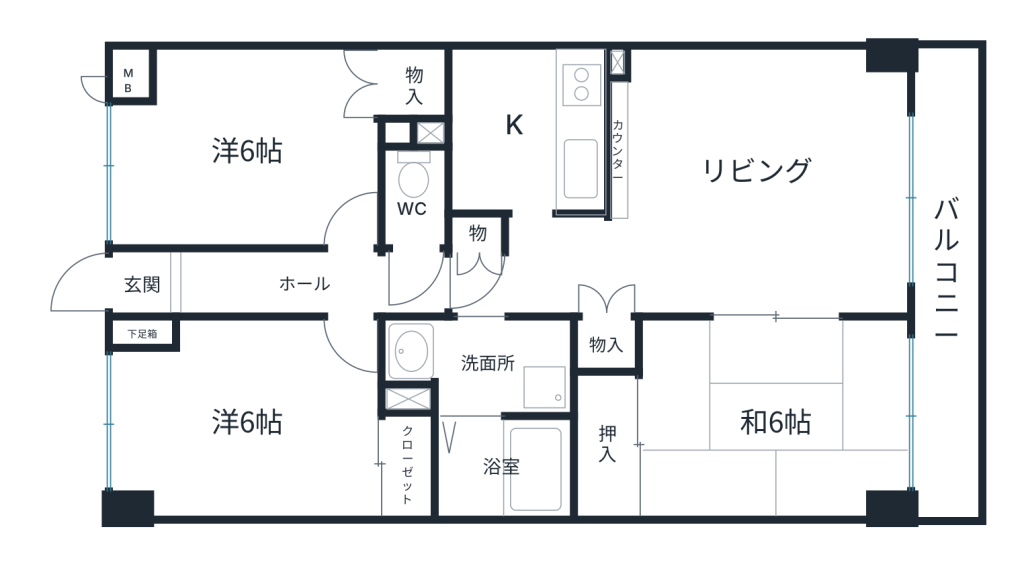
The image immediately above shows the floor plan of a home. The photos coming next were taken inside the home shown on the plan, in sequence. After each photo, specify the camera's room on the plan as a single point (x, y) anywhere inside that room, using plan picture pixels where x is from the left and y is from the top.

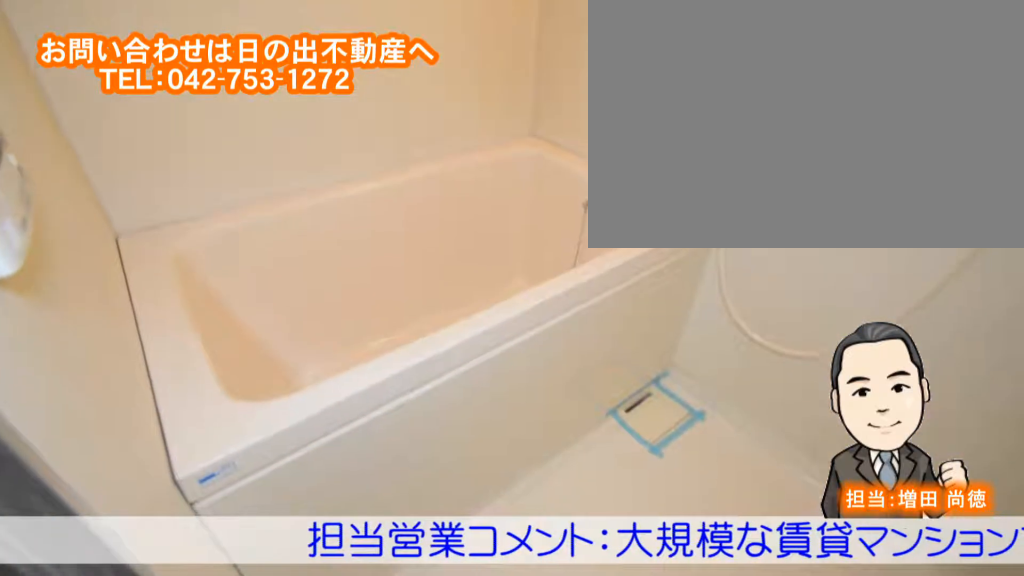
(504, 468)
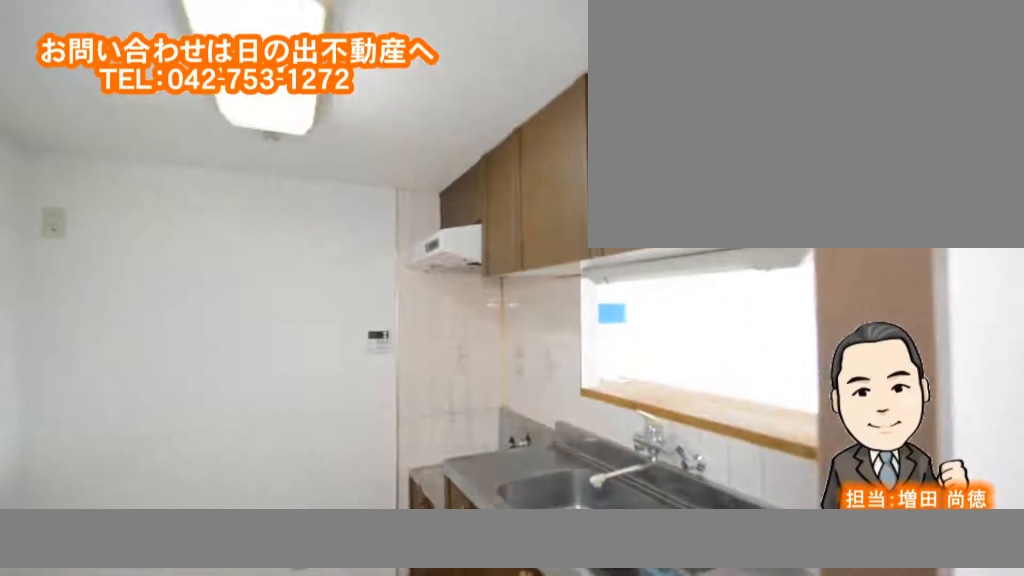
(509, 133)
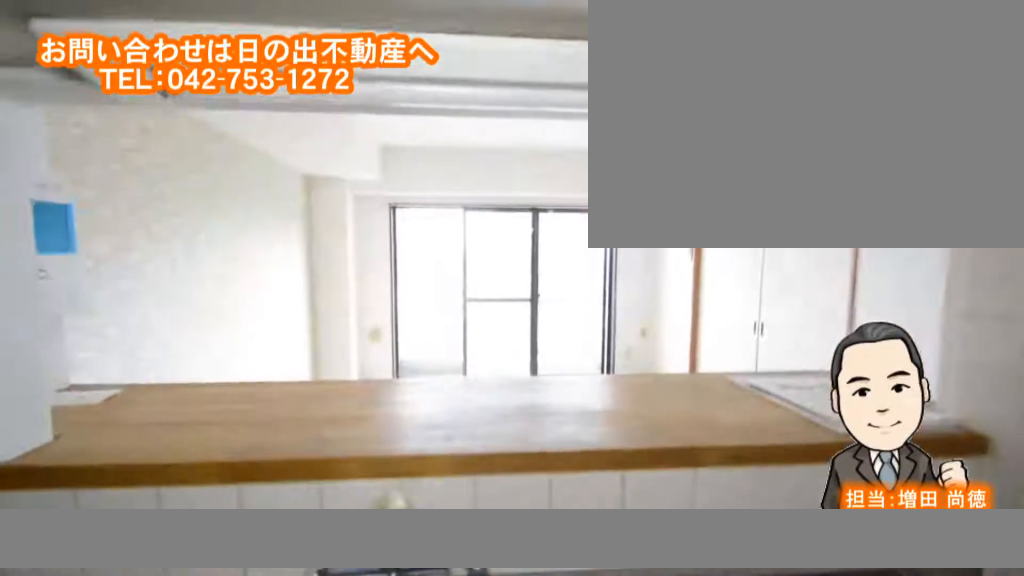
(509, 132)
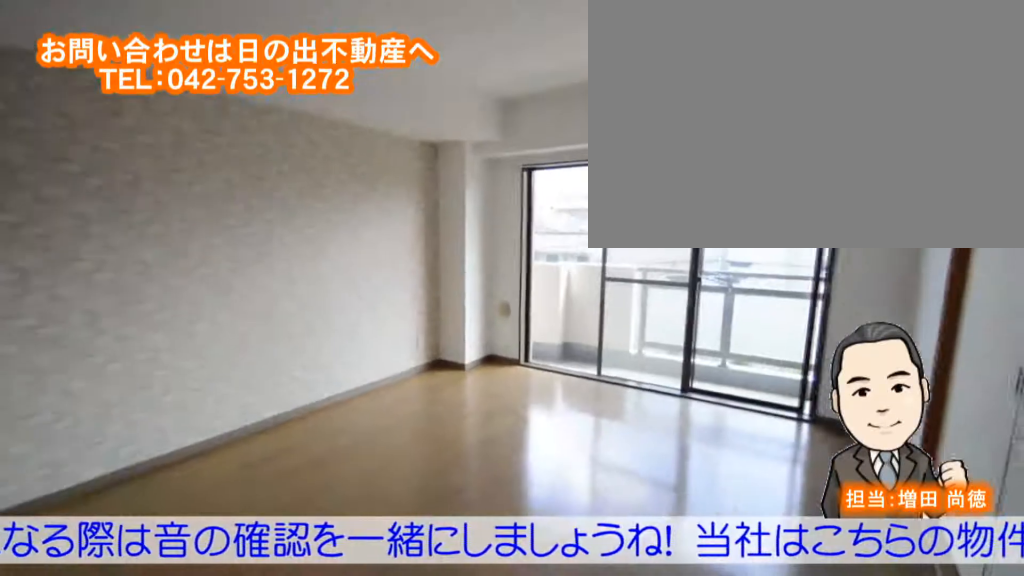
(748, 218)
